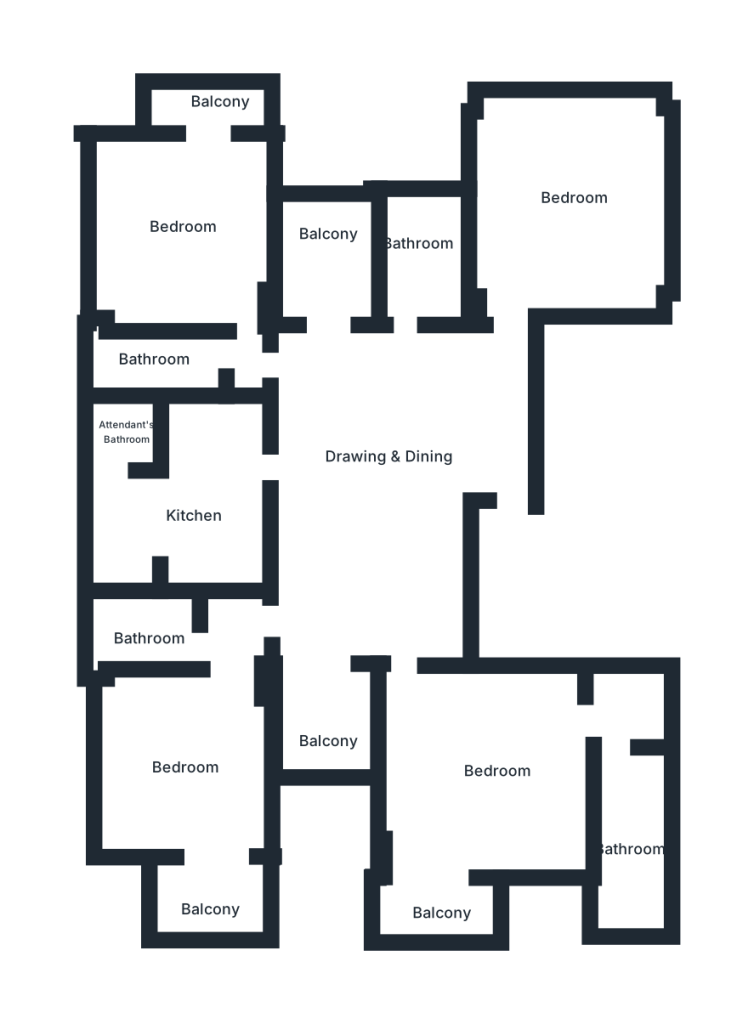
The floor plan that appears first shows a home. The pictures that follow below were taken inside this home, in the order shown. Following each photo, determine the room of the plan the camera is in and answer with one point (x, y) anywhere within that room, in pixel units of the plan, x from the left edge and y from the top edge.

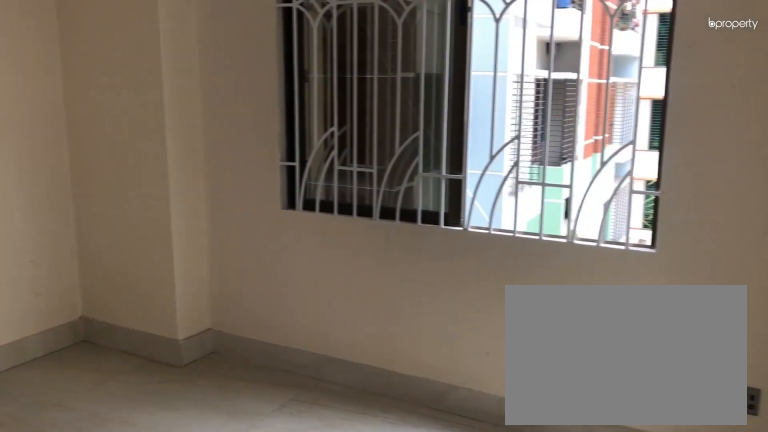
(200, 231)
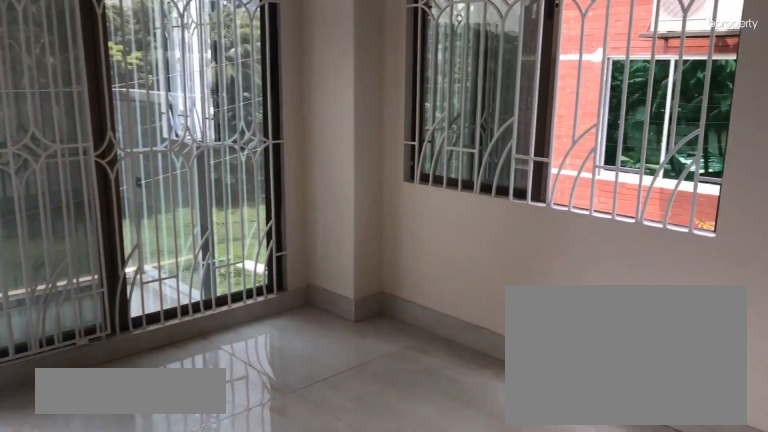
(193, 779)
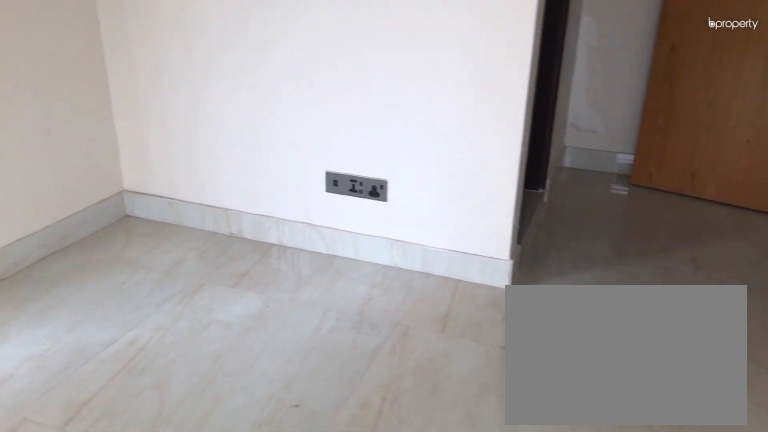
(193, 779)
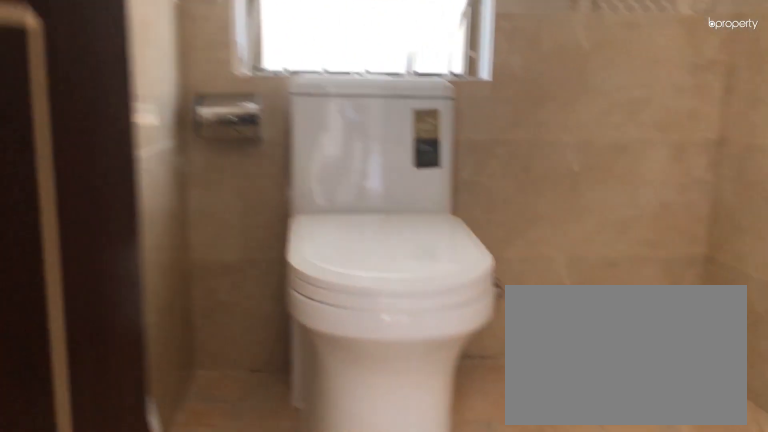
(156, 632)
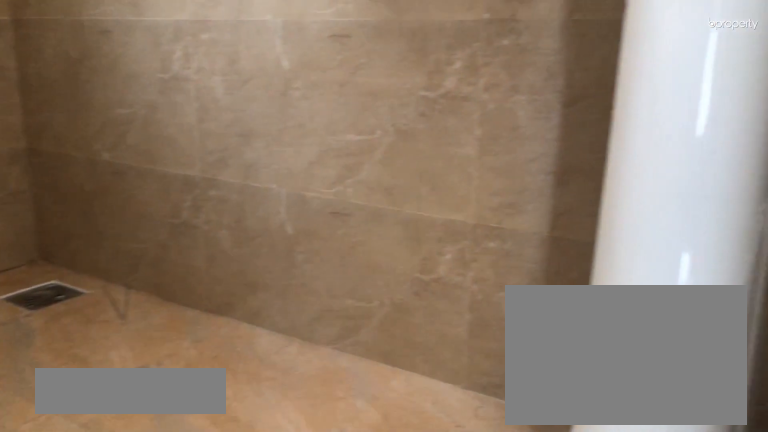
(156, 632)
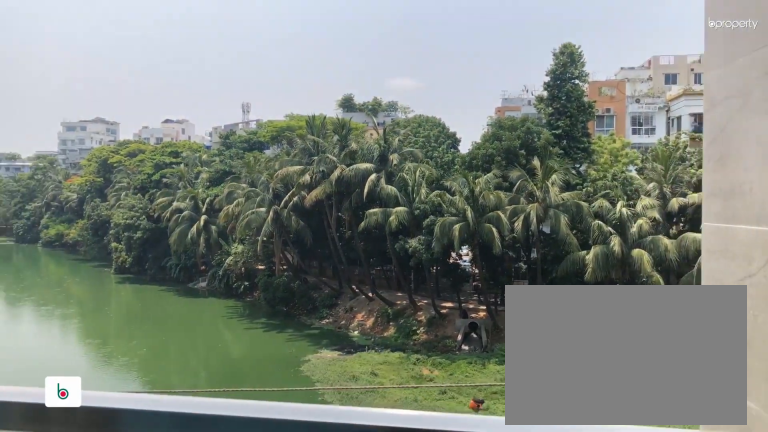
(430, 907)
